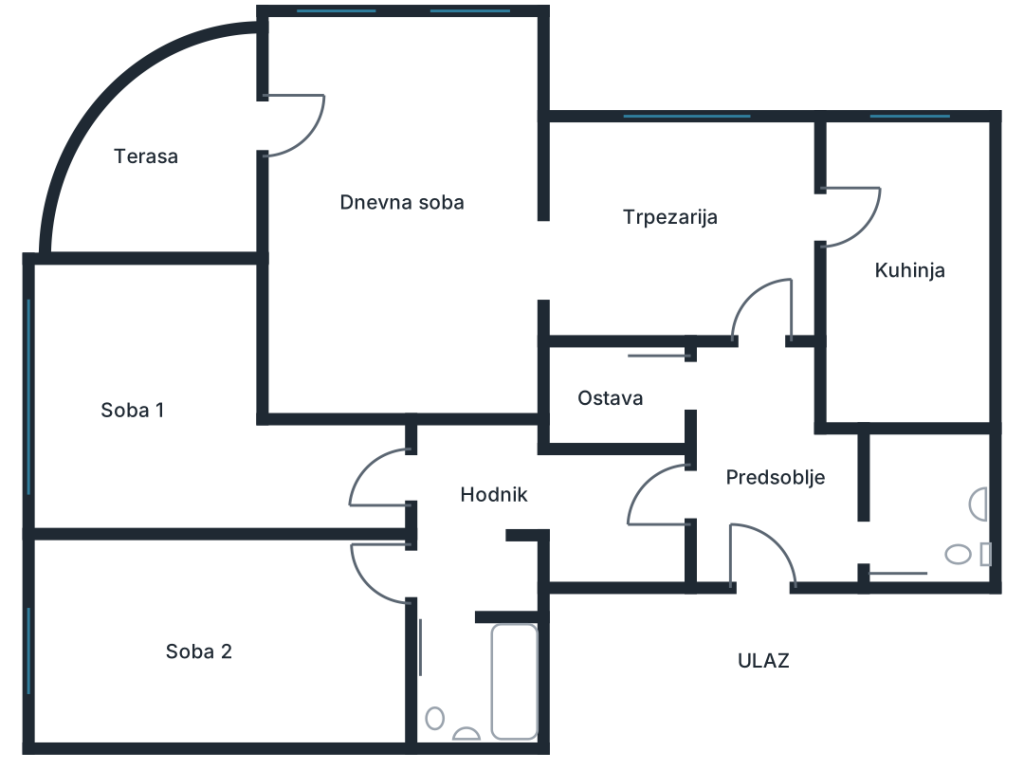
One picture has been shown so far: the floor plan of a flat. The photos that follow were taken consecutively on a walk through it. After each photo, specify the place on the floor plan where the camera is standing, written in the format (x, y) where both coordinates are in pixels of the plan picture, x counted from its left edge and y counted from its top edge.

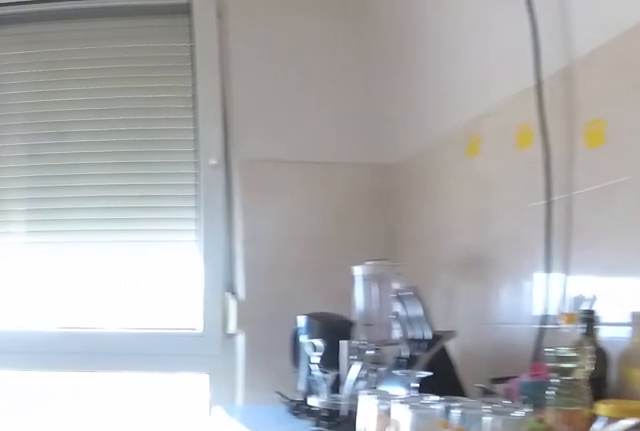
(902, 285)
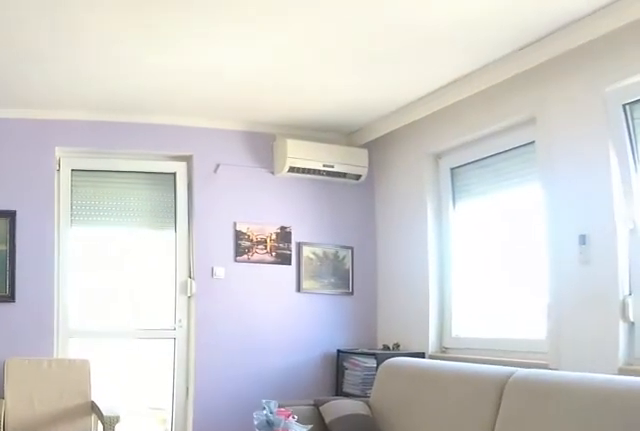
(566, 285)
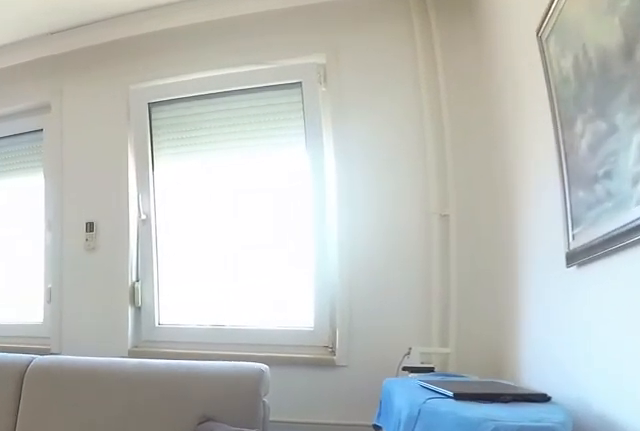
(519, 257)
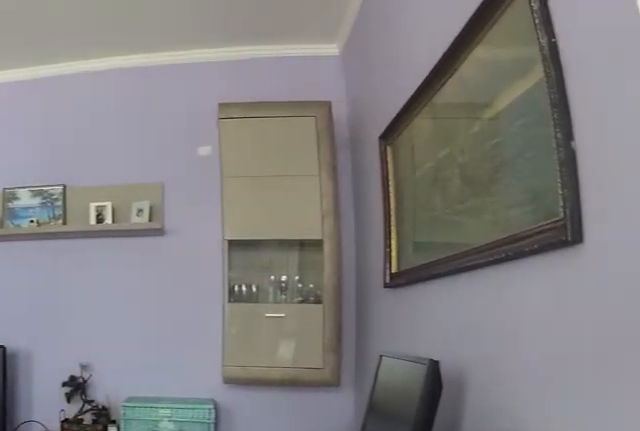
(324, 113)
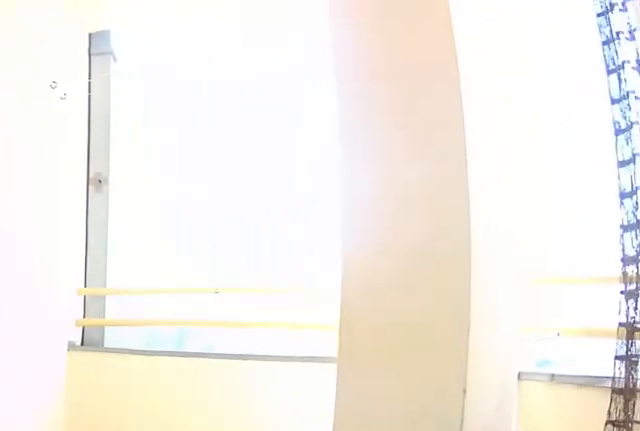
(305, 138)
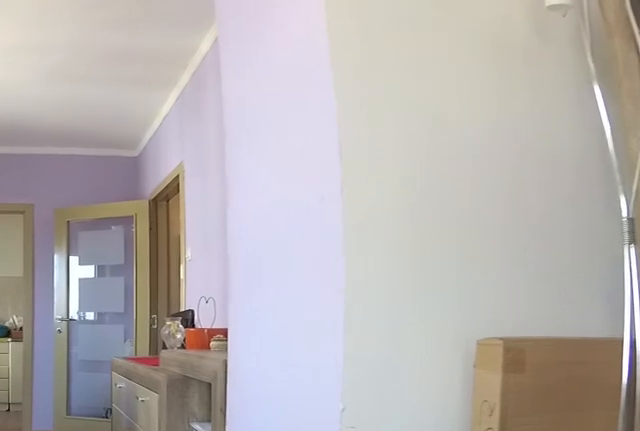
(433, 266)
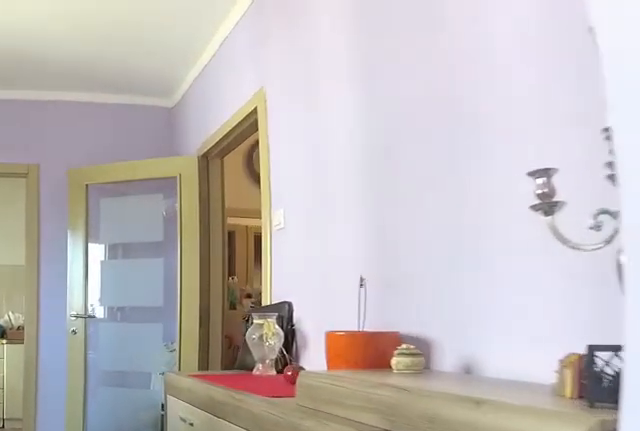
(542, 265)
